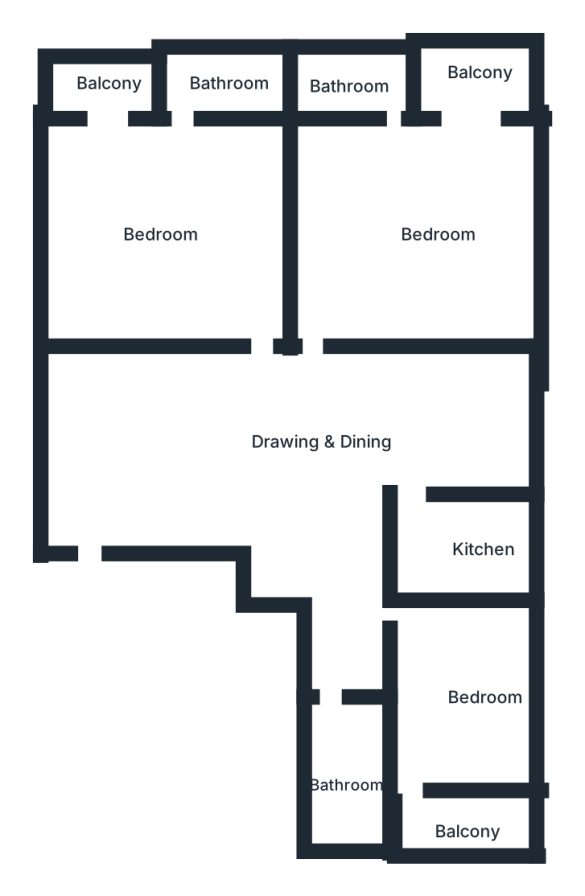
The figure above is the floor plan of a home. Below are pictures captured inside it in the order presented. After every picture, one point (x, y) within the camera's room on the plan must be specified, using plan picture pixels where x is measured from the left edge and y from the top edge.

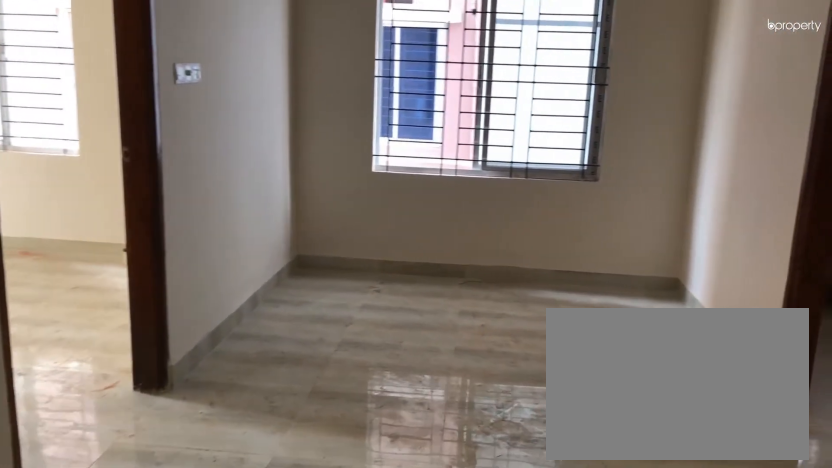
(275, 451)
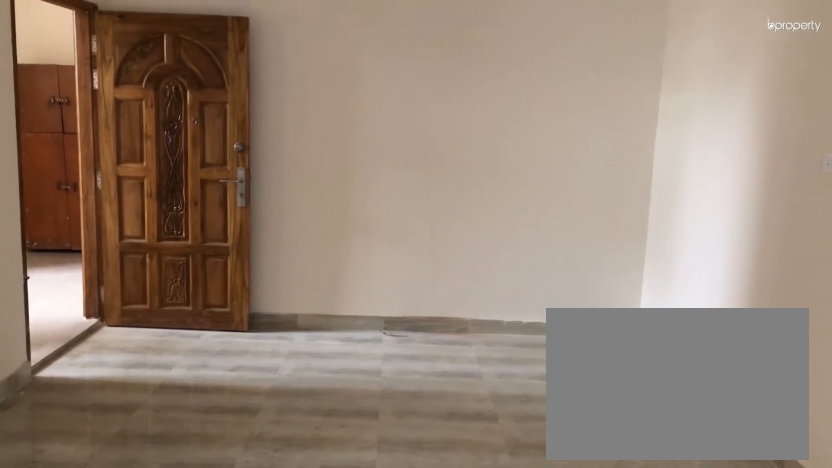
(275, 451)
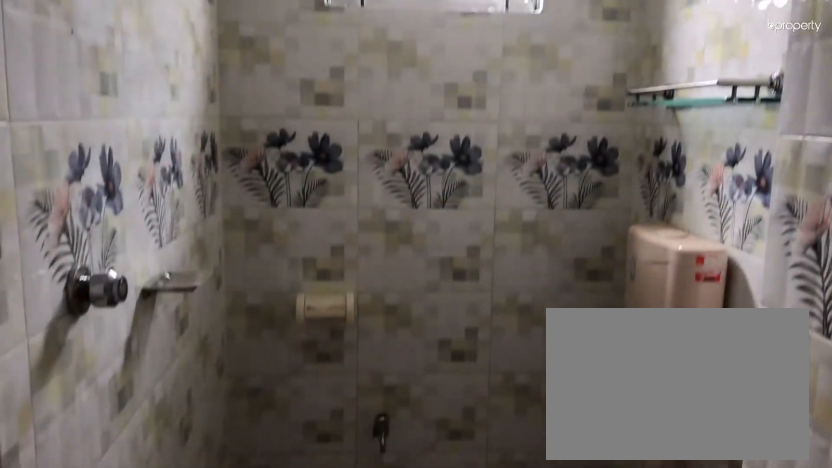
(347, 758)
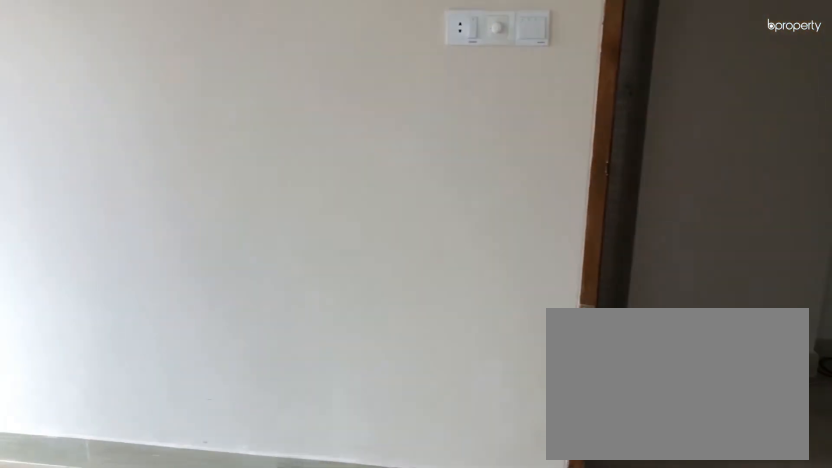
(484, 698)
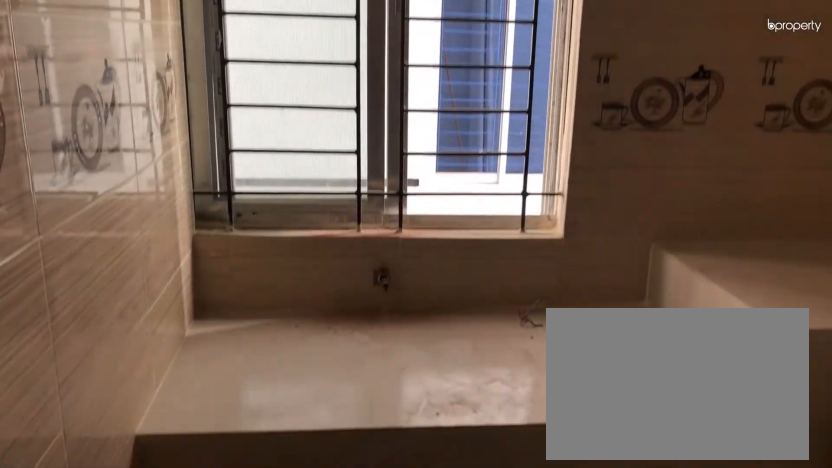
(480, 563)
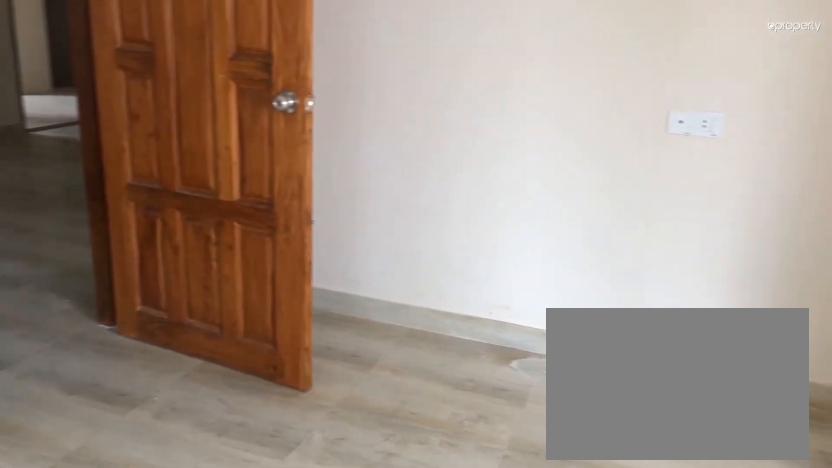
(451, 230)
